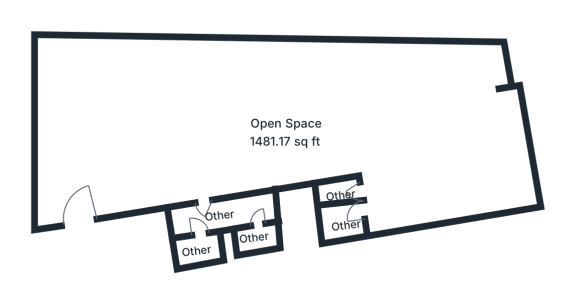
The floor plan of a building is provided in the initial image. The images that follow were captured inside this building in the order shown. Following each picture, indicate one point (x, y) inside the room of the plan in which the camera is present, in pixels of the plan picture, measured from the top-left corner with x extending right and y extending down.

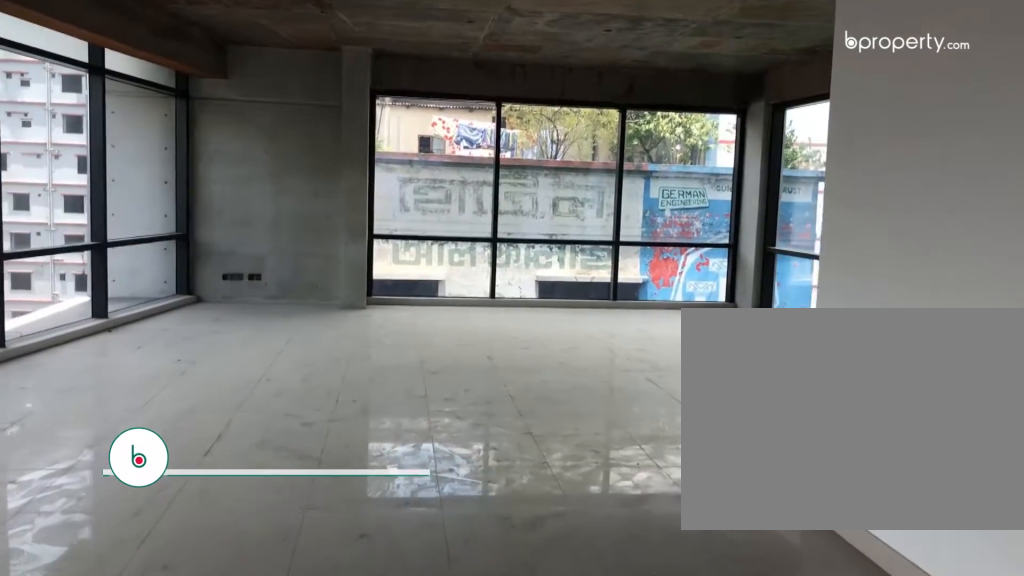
(320, 101)
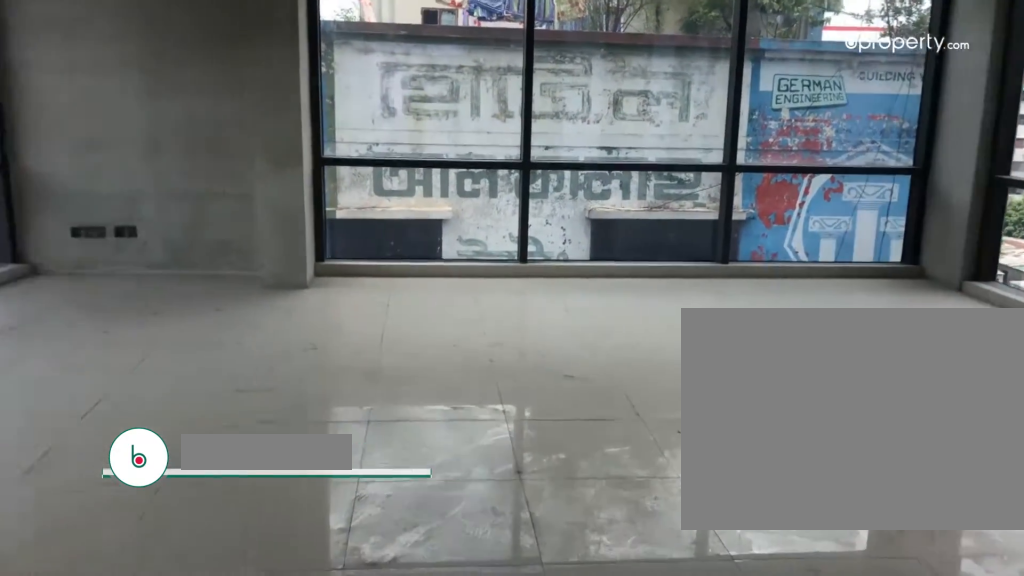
(395, 114)
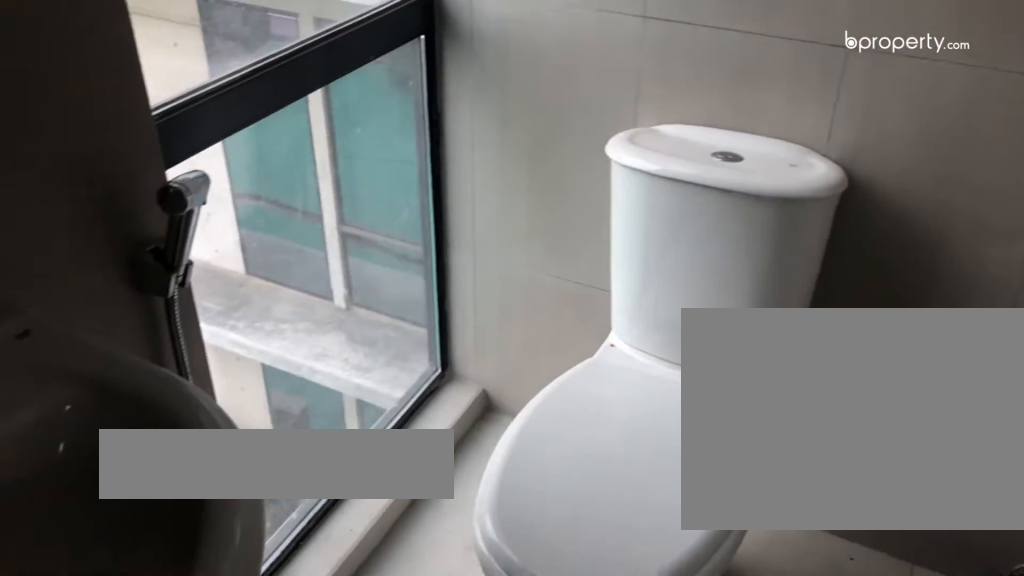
(344, 225)
